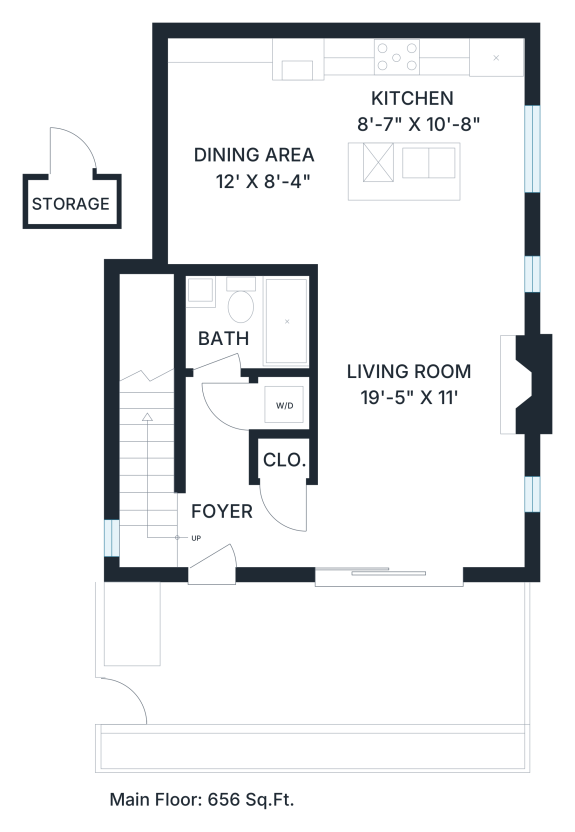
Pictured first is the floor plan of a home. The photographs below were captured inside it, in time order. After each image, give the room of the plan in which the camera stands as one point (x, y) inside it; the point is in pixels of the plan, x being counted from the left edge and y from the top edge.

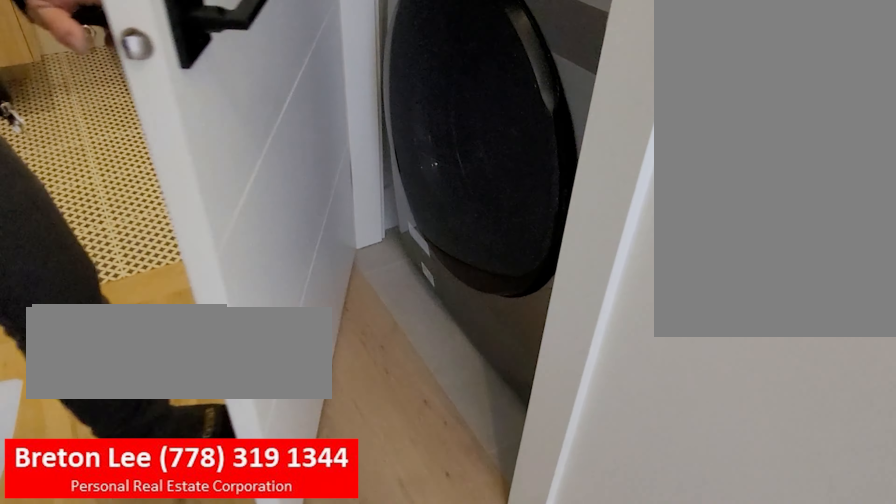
(286, 403)
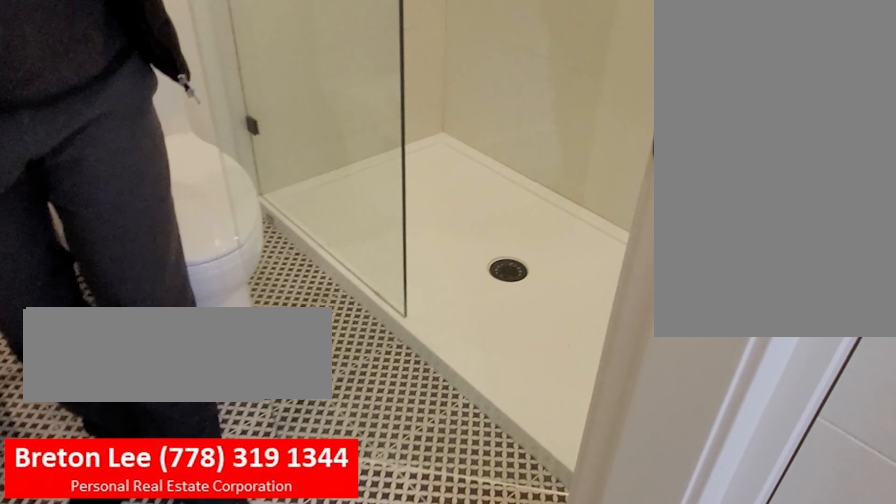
(225, 342)
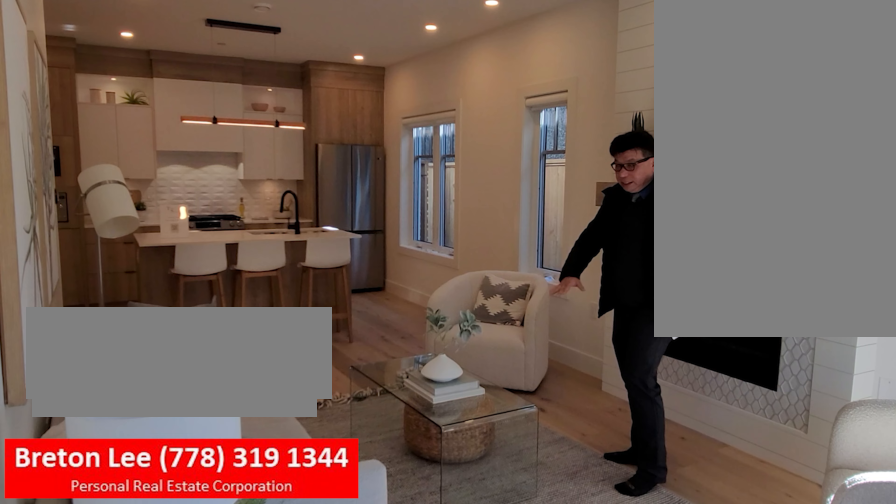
(405, 449)
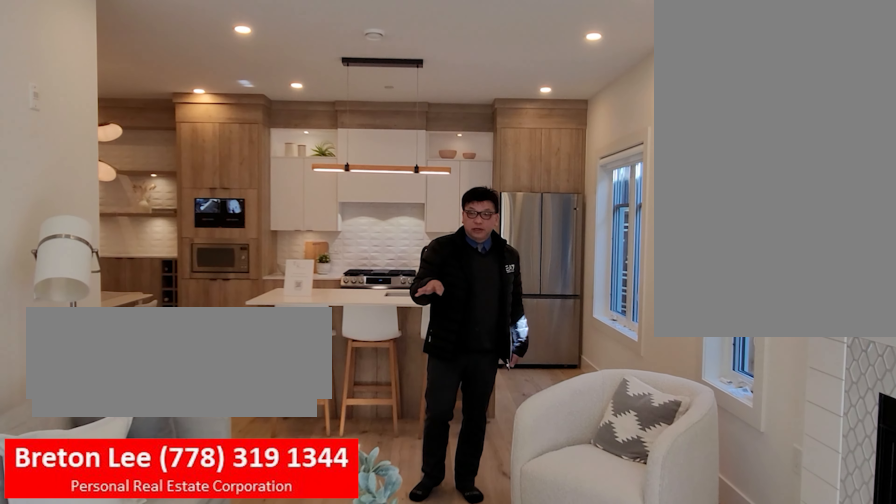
(405, 449)
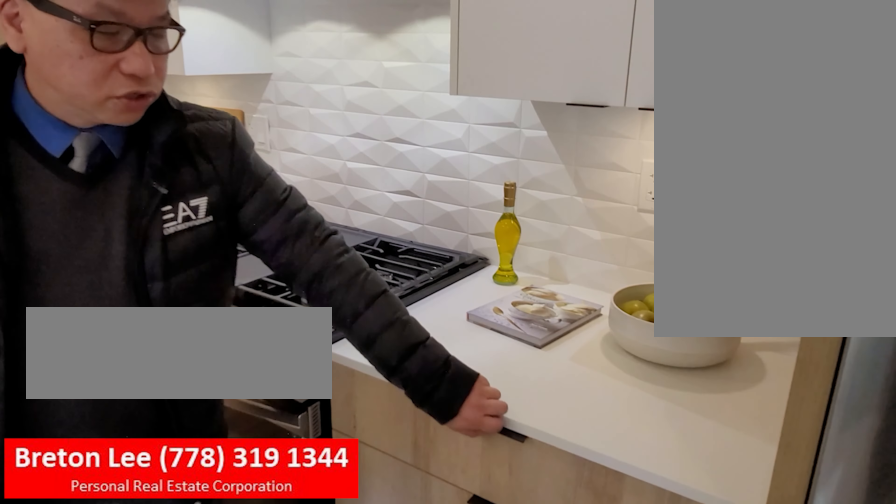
(491, 160)
